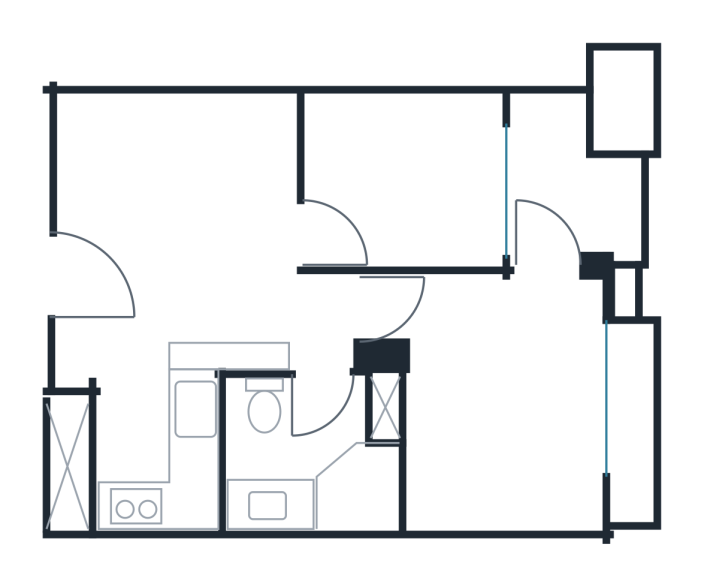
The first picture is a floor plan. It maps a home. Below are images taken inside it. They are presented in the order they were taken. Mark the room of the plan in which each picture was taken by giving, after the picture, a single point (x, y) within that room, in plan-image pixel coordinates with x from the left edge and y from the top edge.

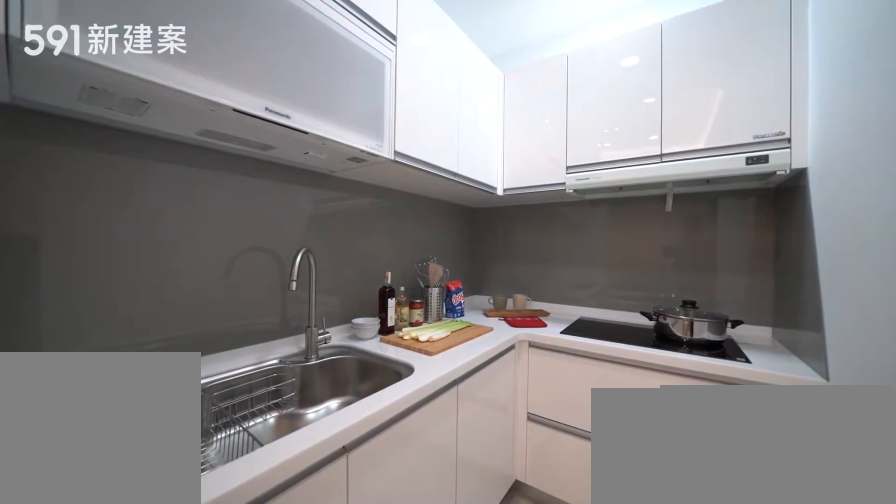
(148, 418)
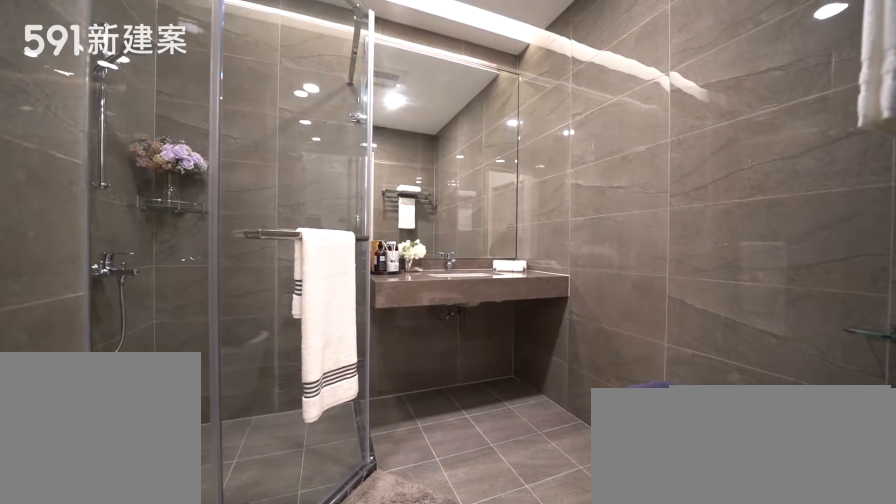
(312, 454)
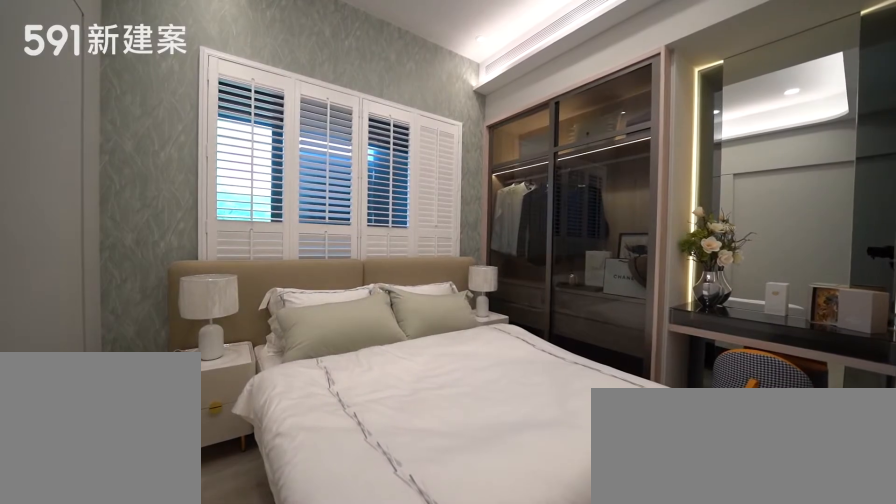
(503, 405)
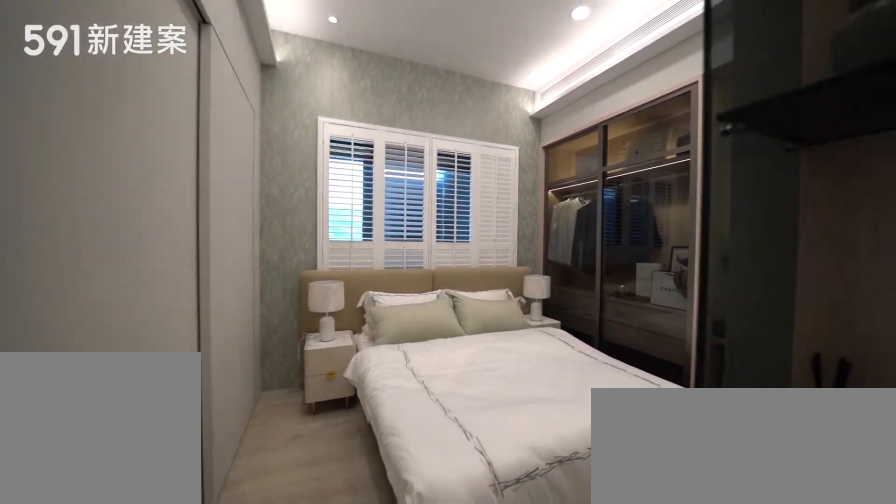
(503, 405)
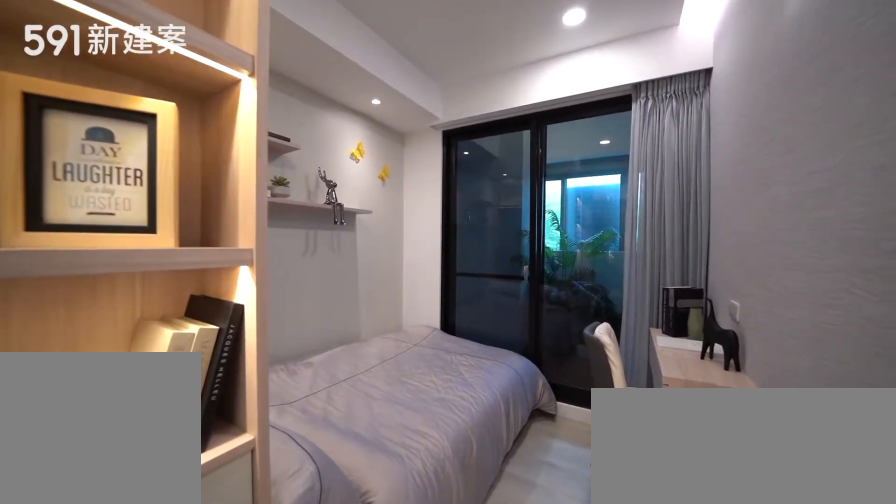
(408, 179)
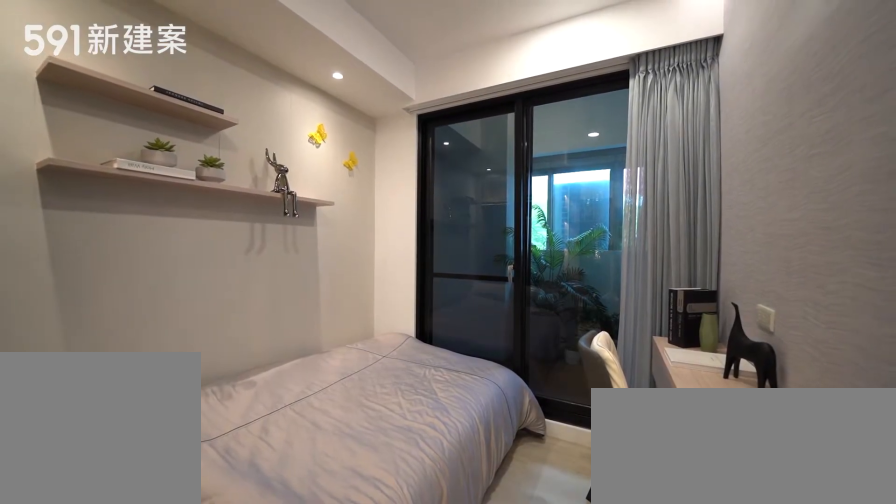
(408, 179)
